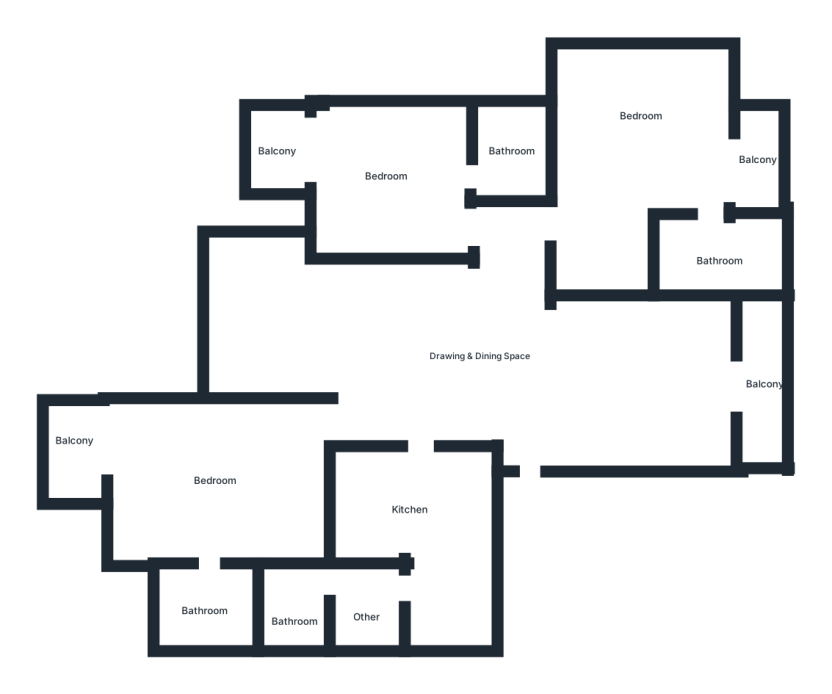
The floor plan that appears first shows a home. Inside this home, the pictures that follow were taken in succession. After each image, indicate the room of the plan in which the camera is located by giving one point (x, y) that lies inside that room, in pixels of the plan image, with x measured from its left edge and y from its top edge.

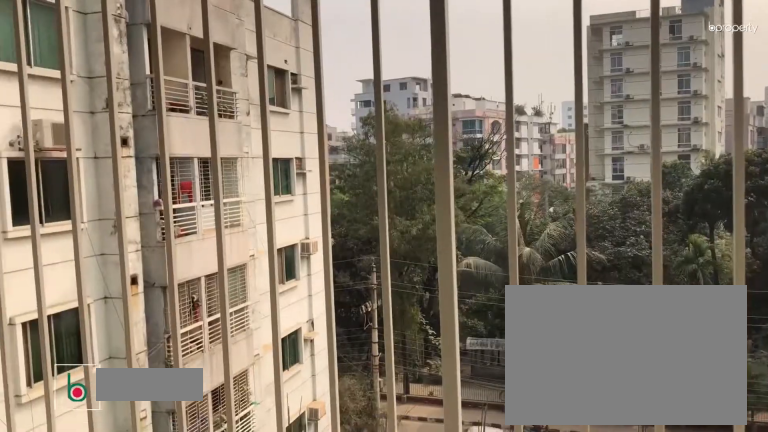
(759, 388)
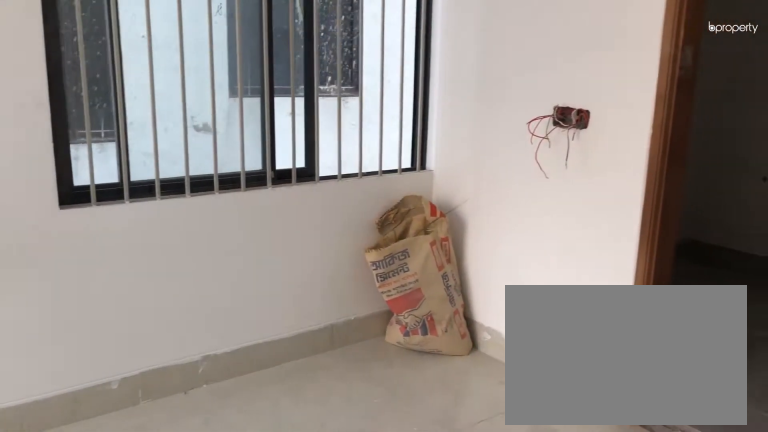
(384, 189)
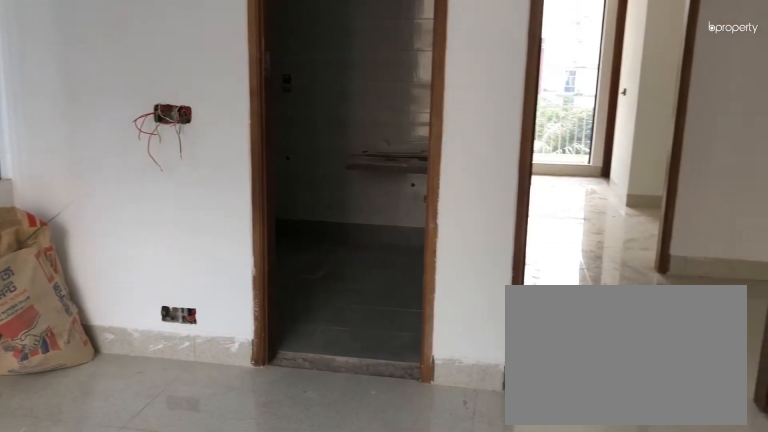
(384, 189)
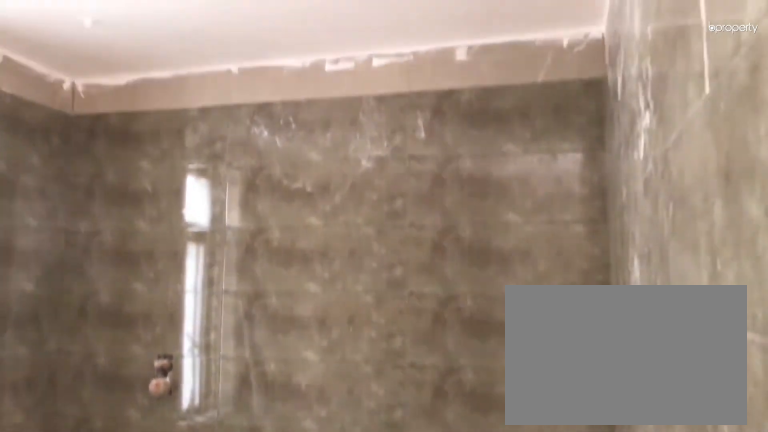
(210, 599)
